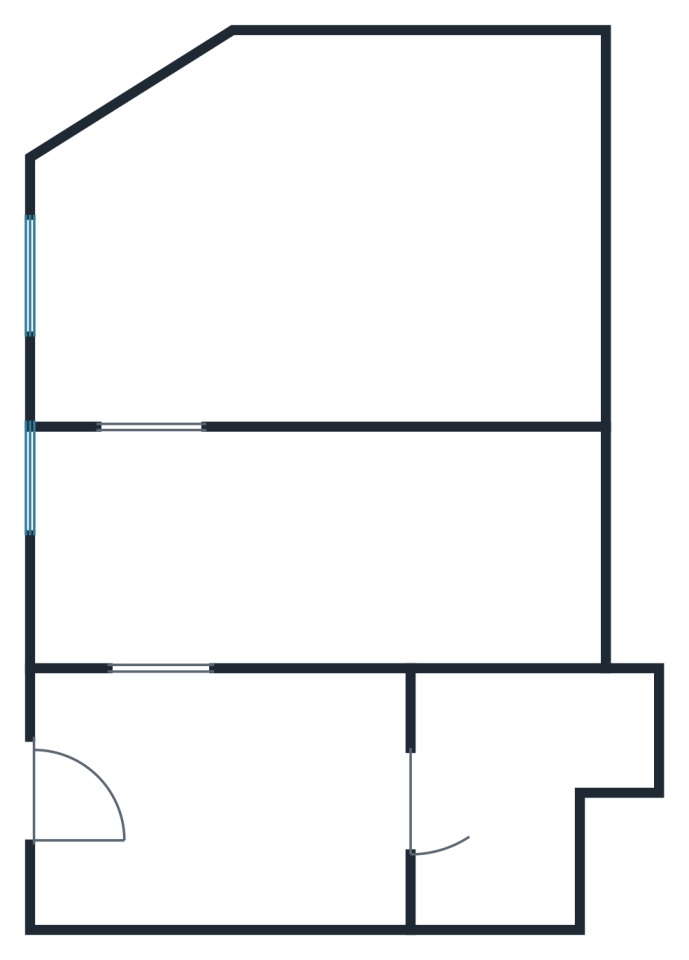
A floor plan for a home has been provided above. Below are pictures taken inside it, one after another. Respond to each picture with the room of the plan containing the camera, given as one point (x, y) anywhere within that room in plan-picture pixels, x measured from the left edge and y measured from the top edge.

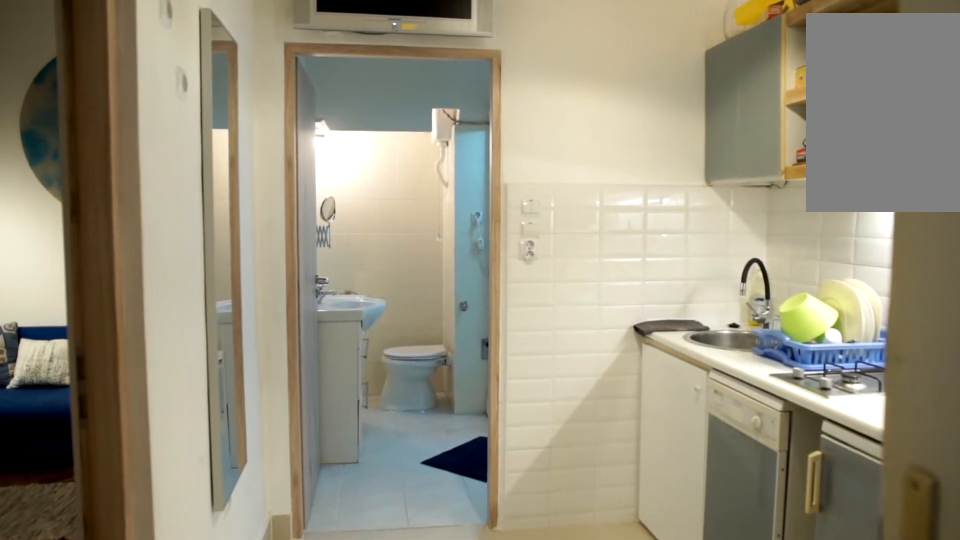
(197, 788)
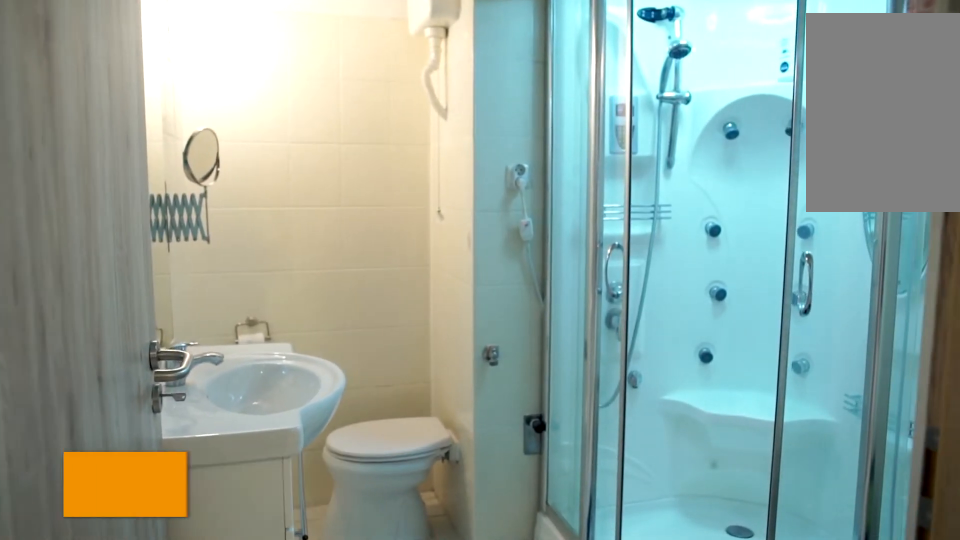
(506, 799)
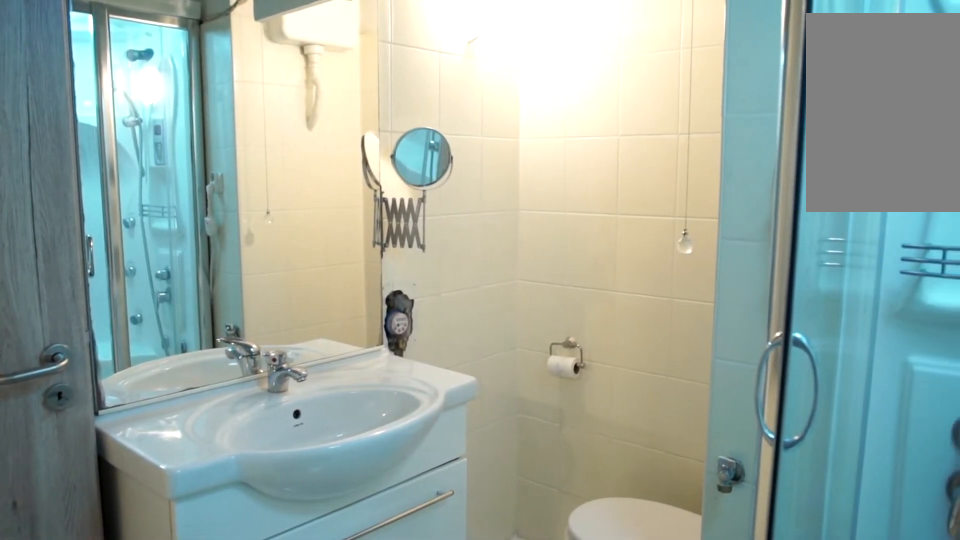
(507, 799)
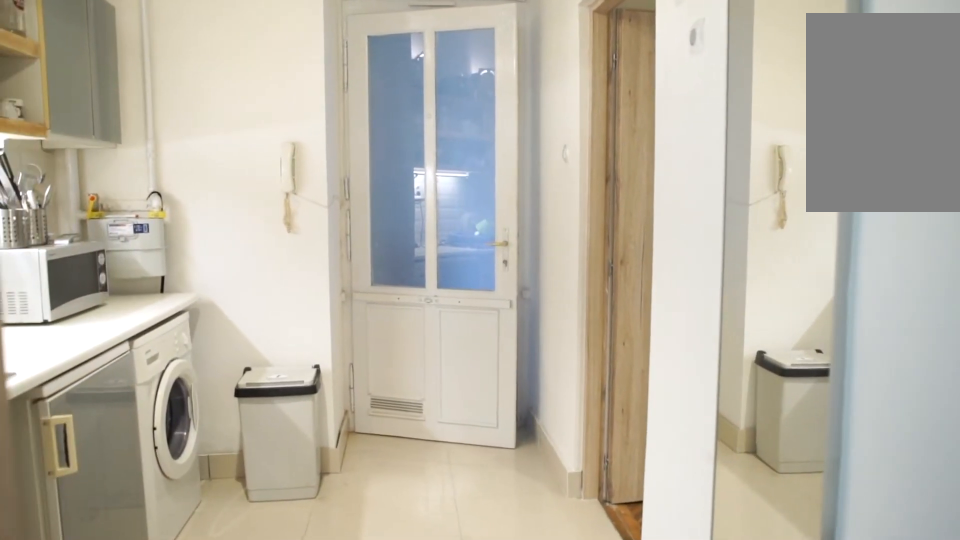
(253, 795)
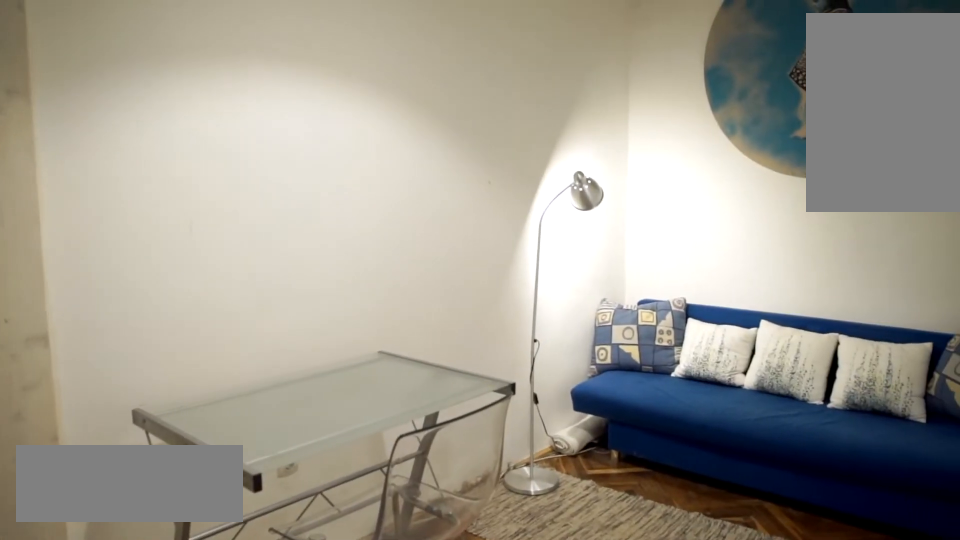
(310, 548)
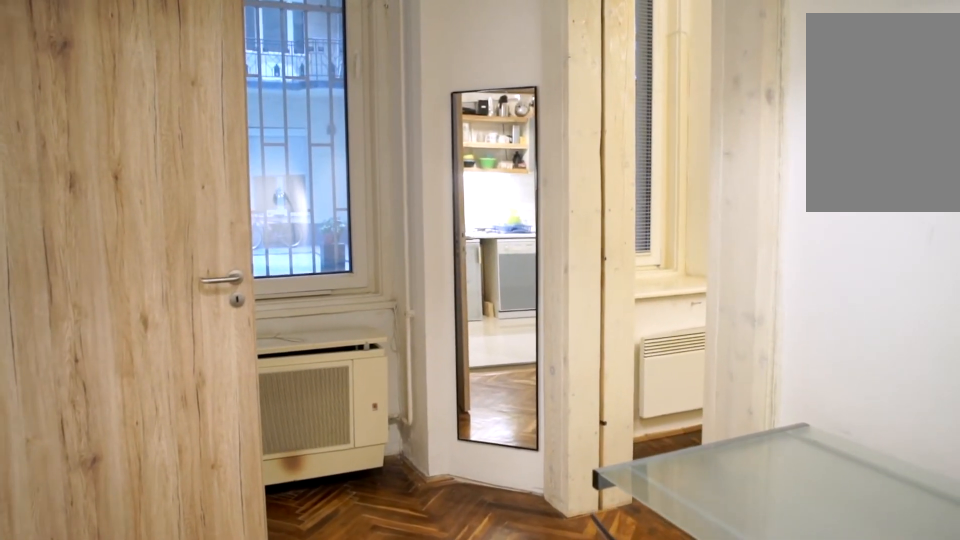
(309, 548)
